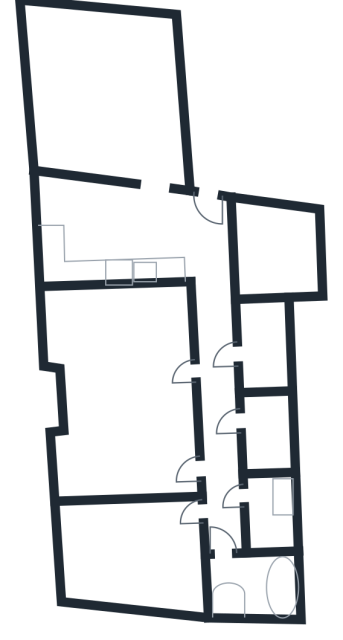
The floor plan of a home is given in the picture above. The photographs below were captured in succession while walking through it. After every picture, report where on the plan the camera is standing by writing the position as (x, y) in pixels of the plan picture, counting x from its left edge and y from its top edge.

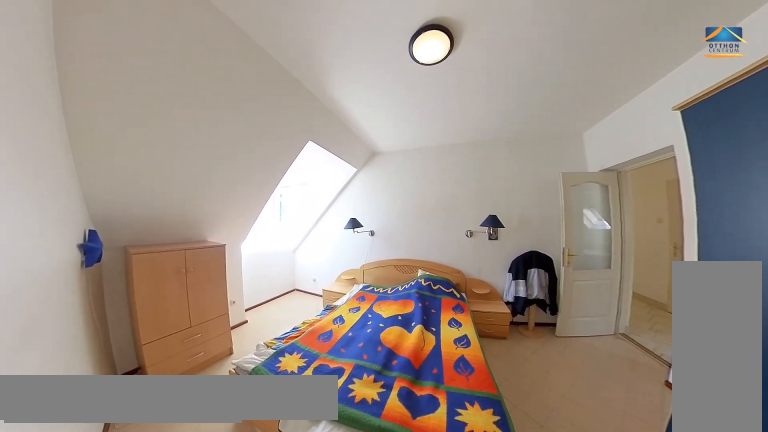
(175, 516)
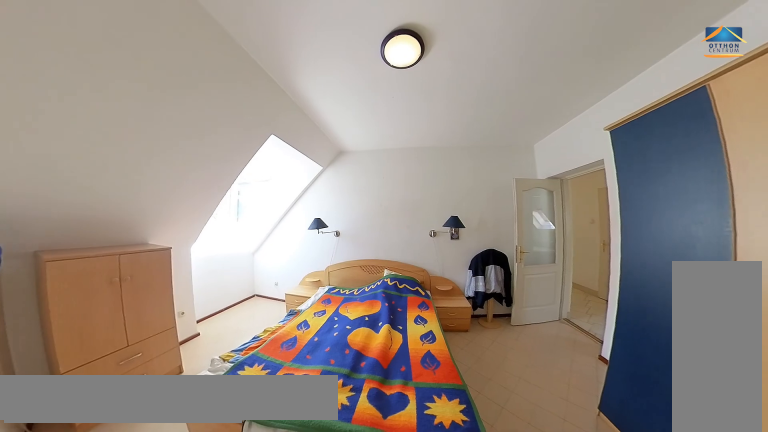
(174, 516)
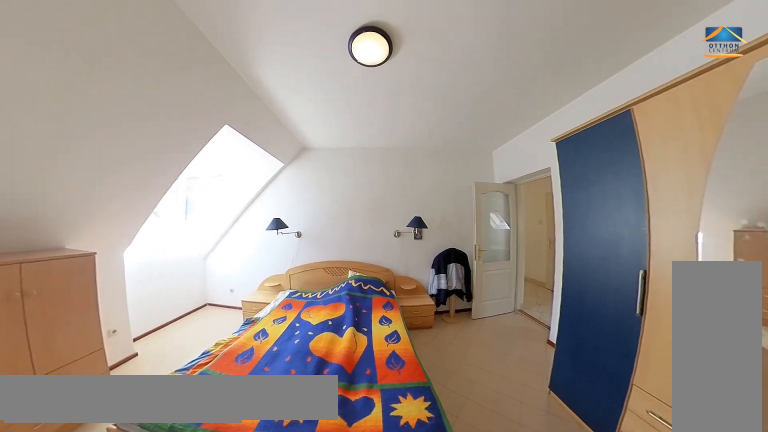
(174, 516)
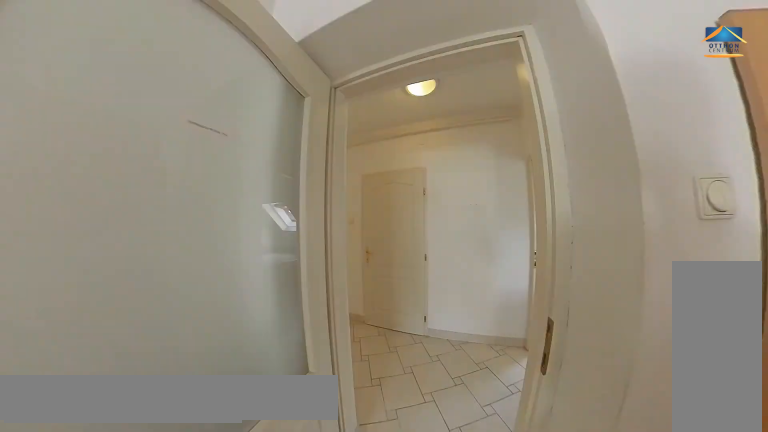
(205, 513)
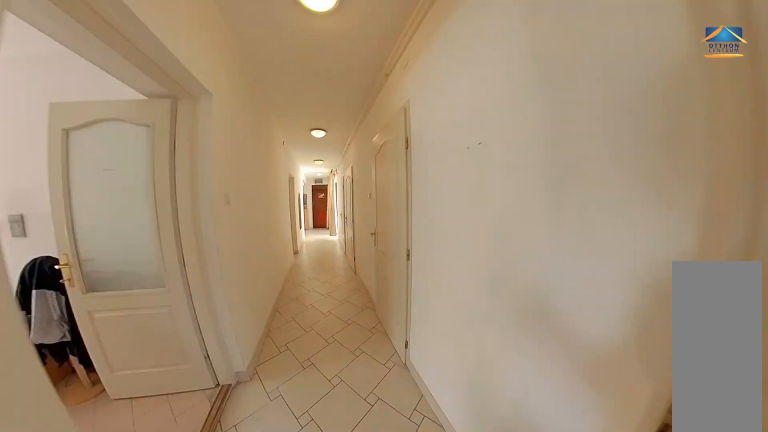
(225, 521)
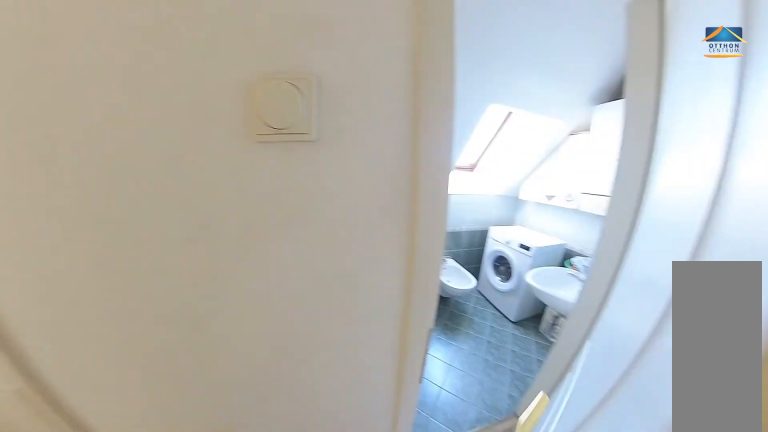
(242, 498)
